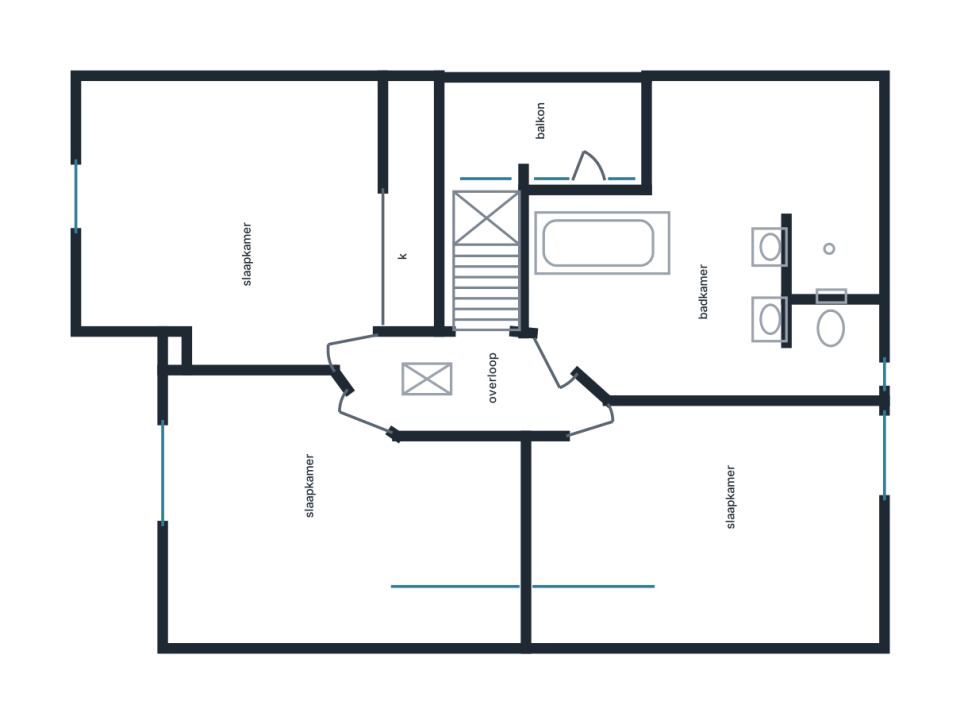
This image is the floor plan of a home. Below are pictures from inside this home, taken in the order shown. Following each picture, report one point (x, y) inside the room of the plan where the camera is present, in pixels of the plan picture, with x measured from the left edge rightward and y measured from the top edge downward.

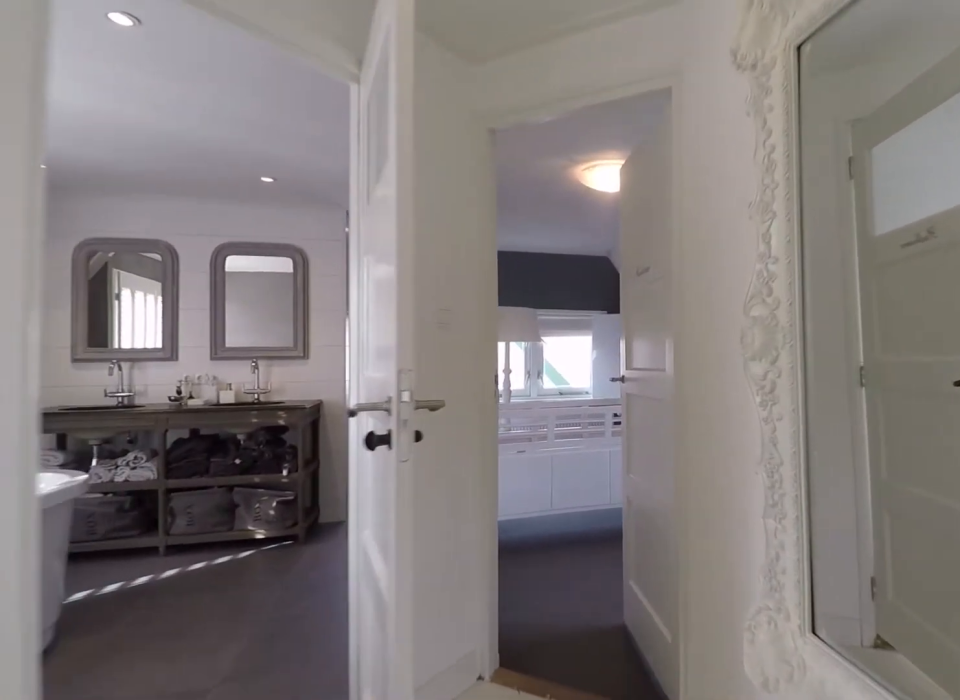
(468, 383)
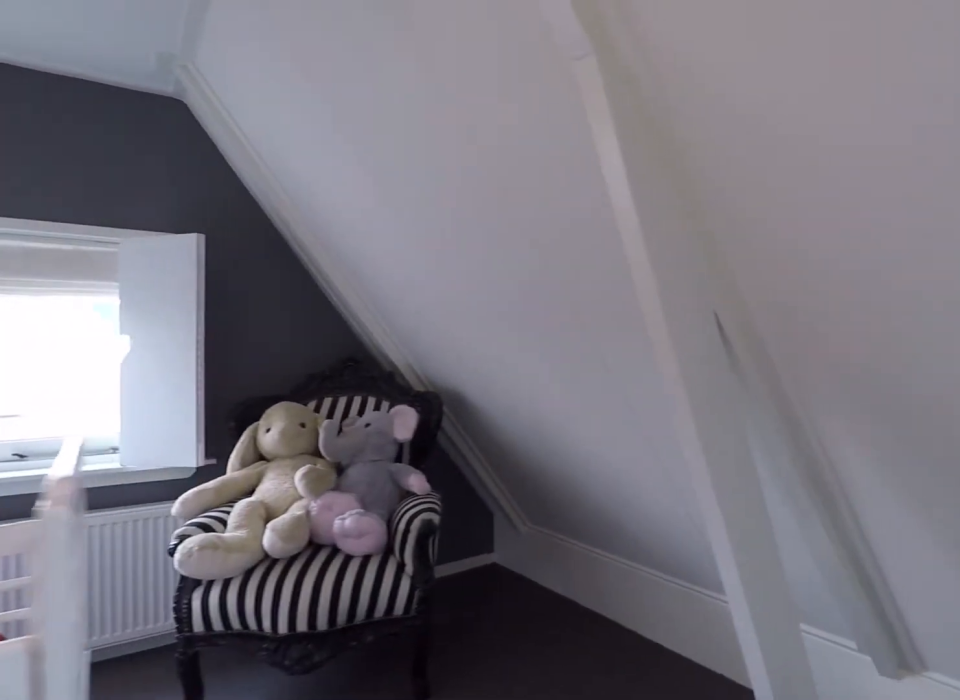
(715, 488)
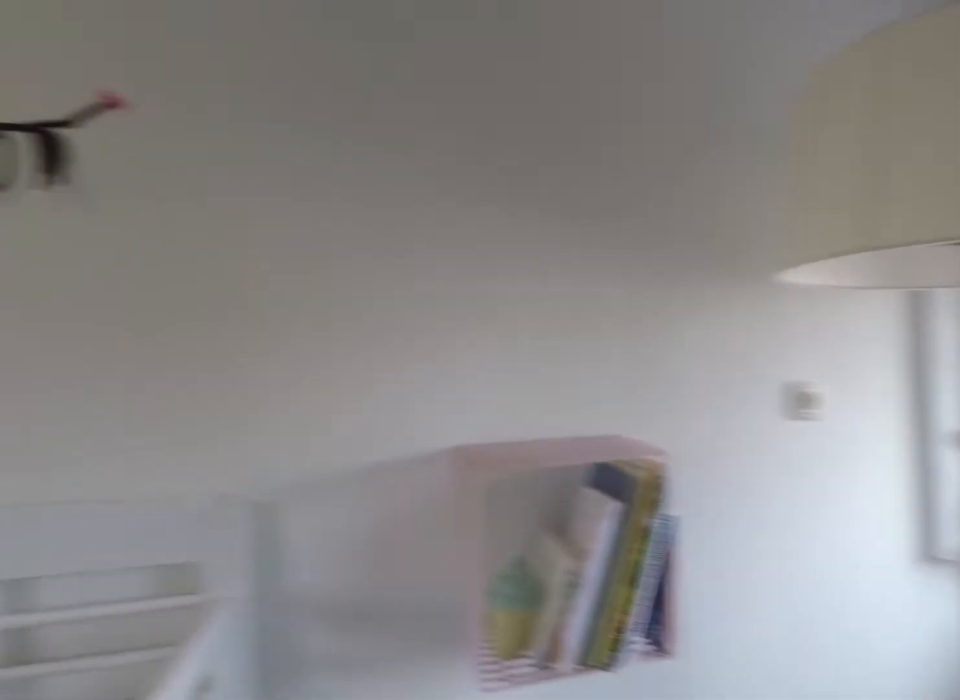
(715, 488)
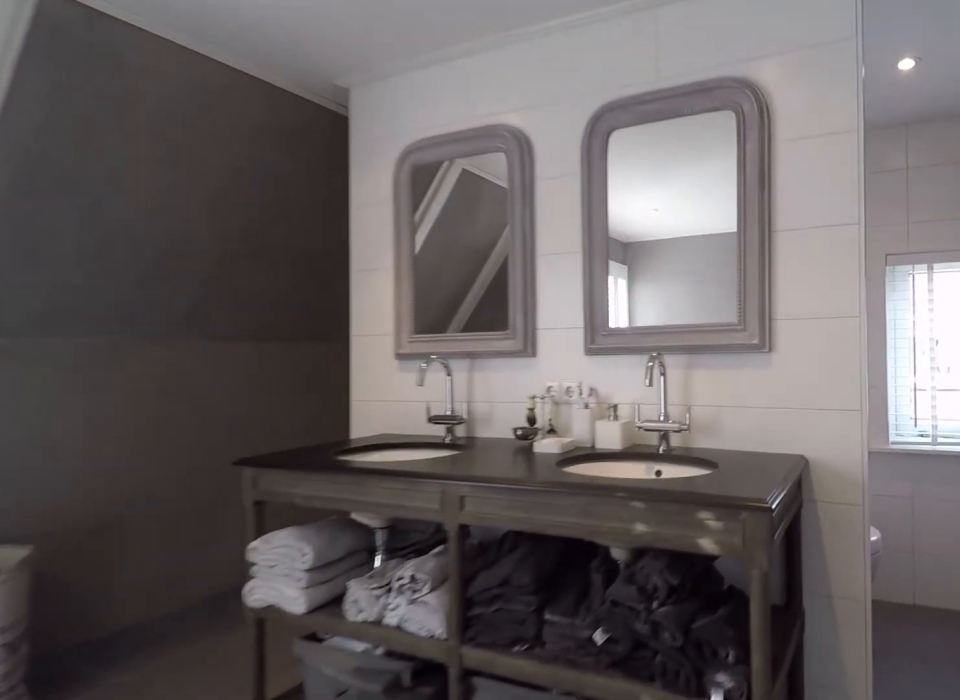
(738, 261)
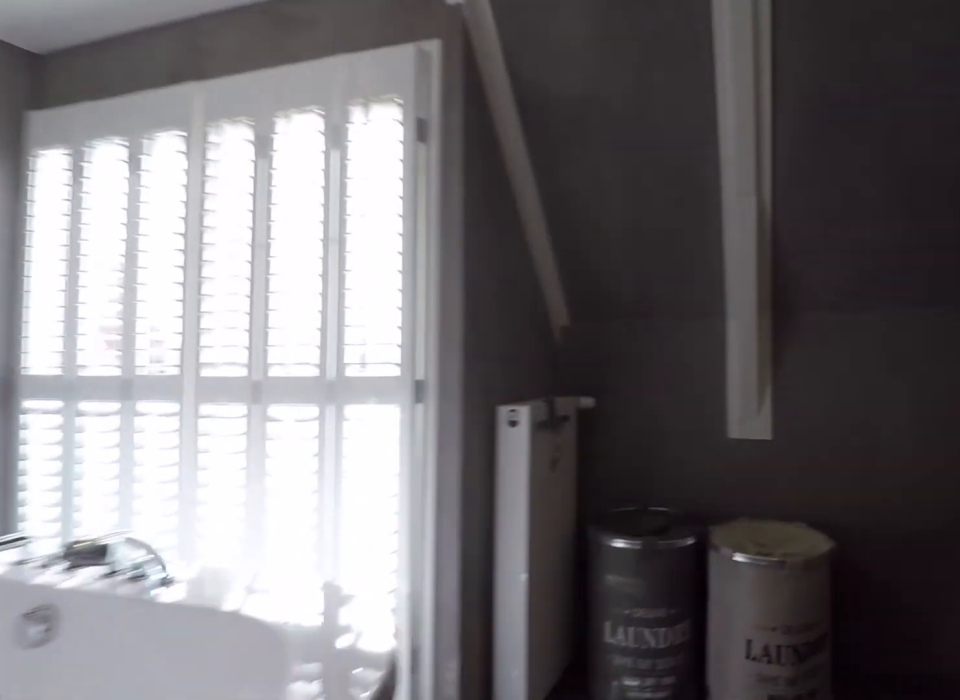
(738, 261)
